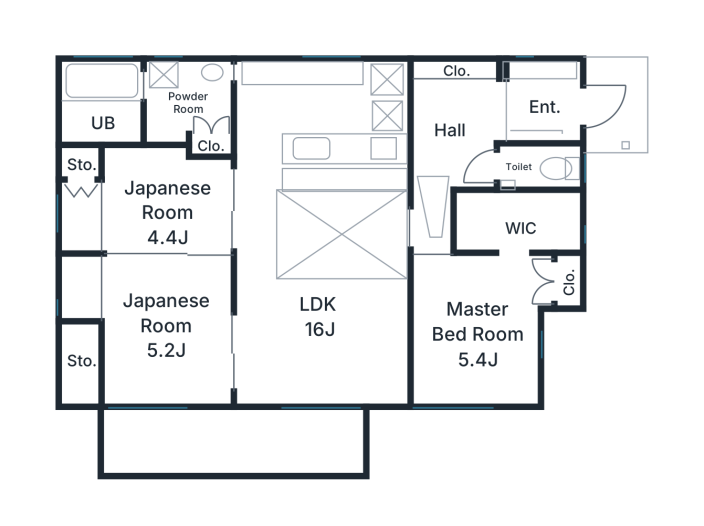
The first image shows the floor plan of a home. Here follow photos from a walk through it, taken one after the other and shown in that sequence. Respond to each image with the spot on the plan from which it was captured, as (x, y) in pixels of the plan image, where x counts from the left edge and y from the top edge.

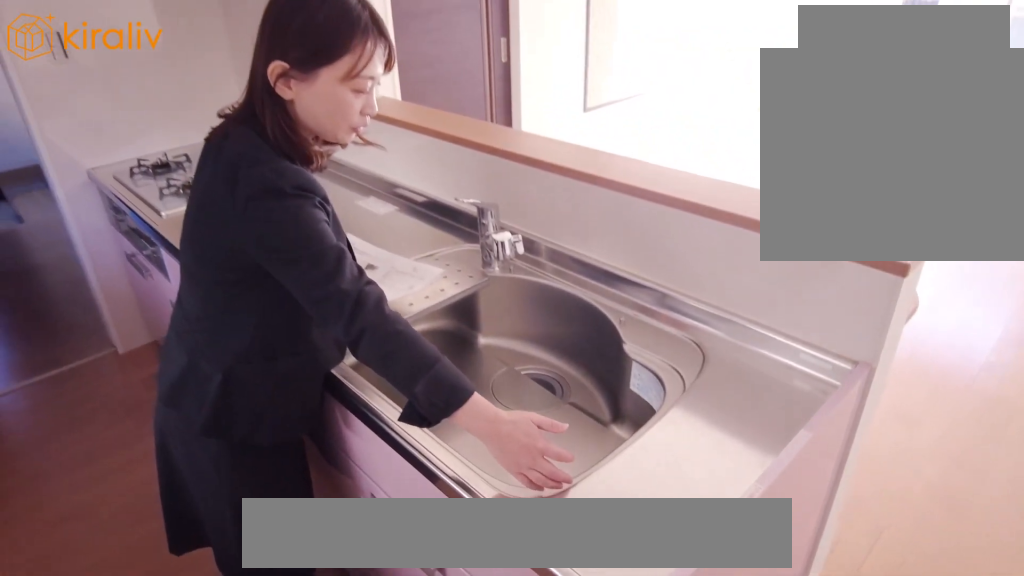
(305, 117)
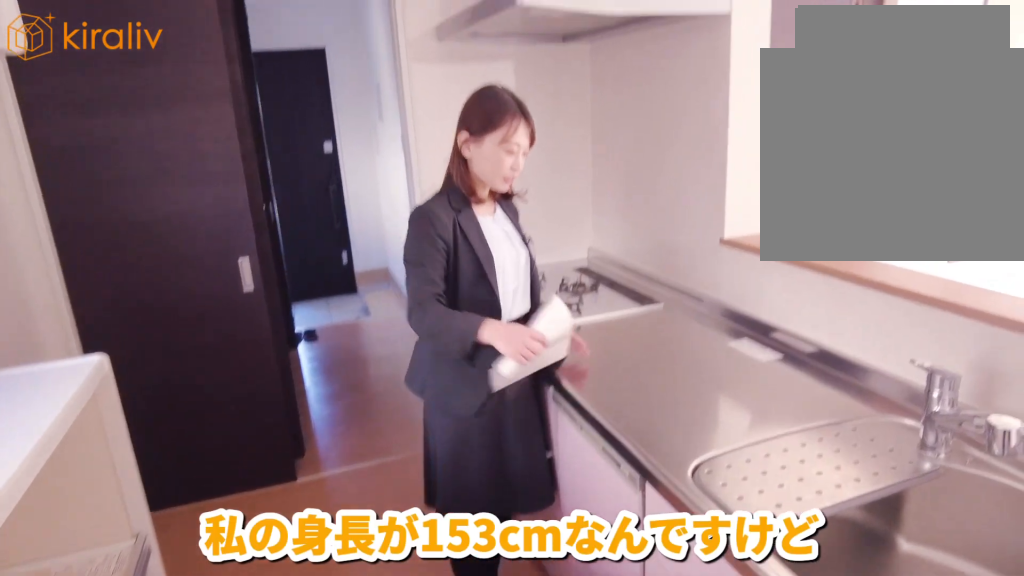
(306, 120)
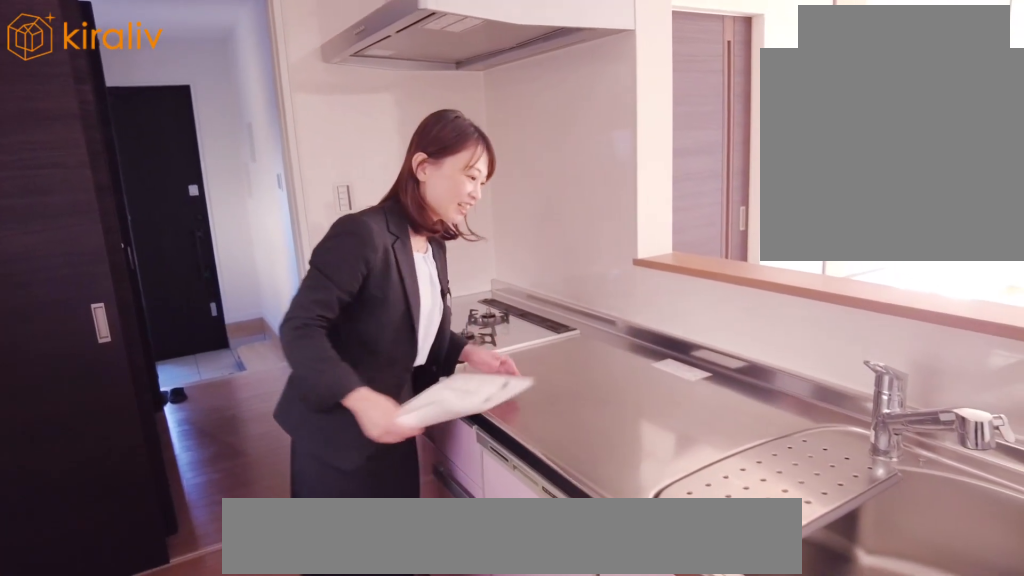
(305, 117)
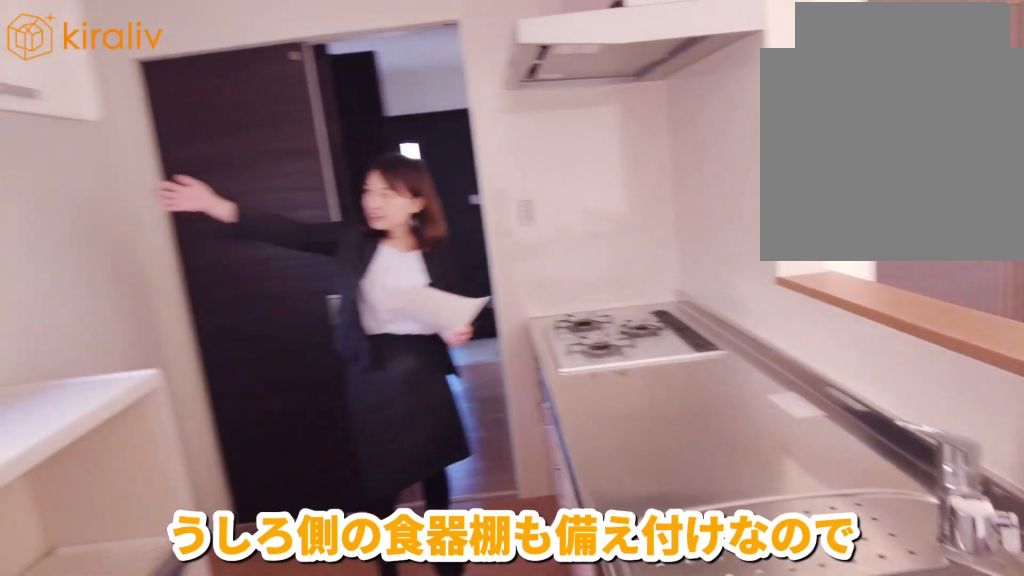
(305, 115)
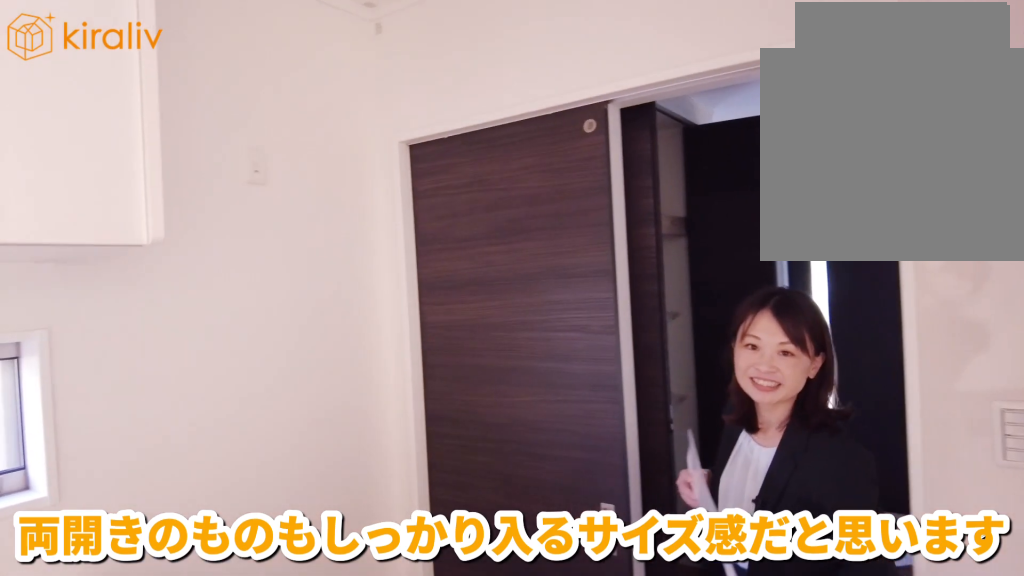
(305, 118)
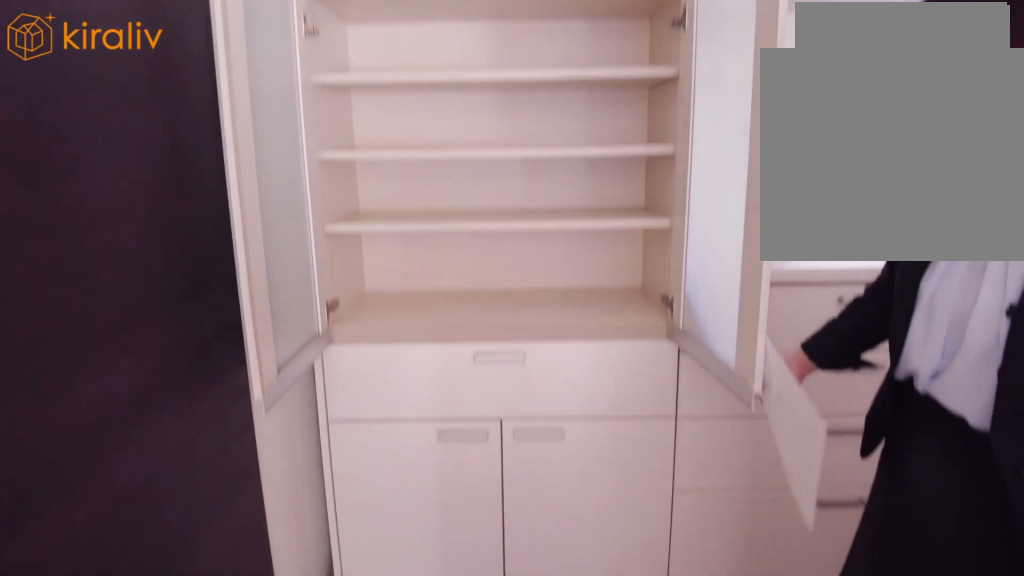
(260, 133)
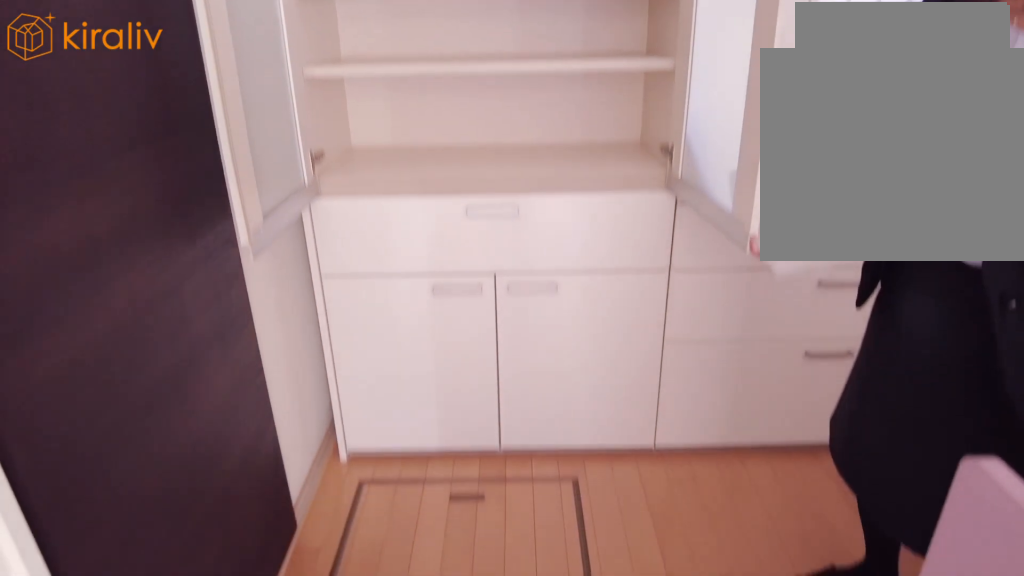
(260, 131)
